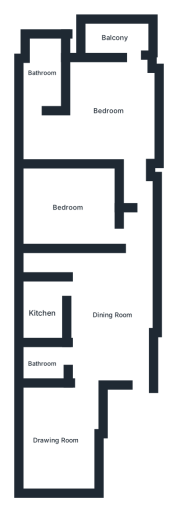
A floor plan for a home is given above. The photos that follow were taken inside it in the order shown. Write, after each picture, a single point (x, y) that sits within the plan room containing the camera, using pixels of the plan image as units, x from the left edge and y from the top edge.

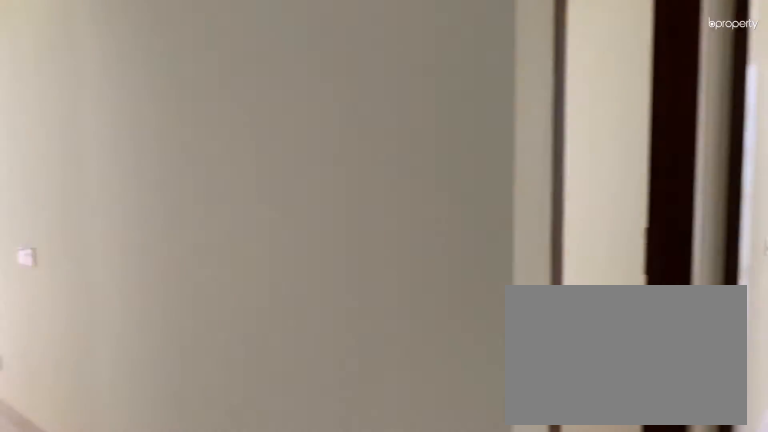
(112, 310)
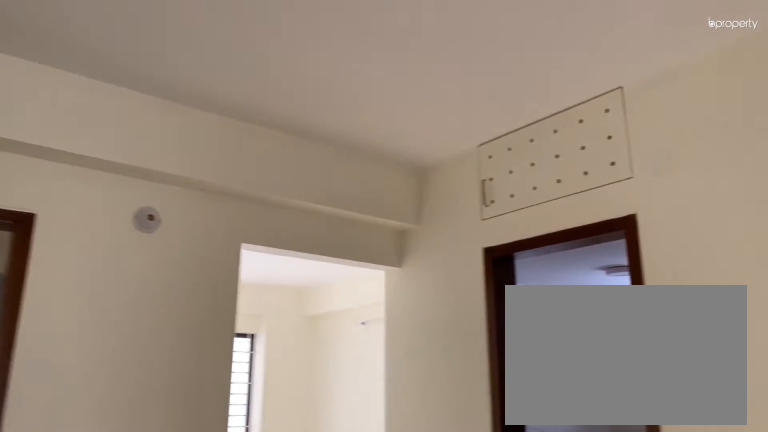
(112, 310)
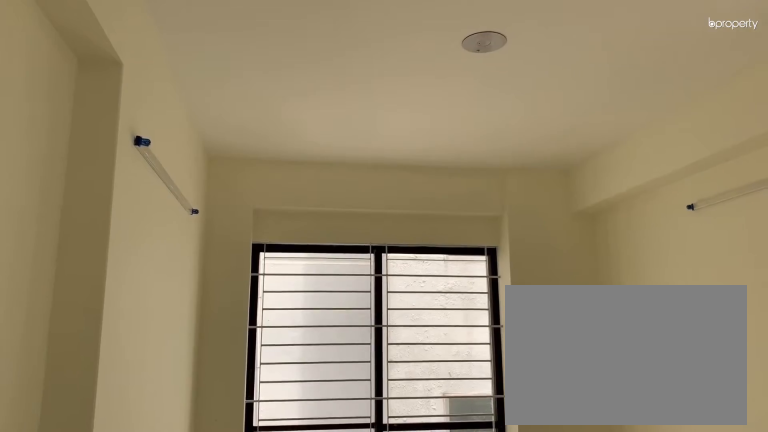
(56, 440)
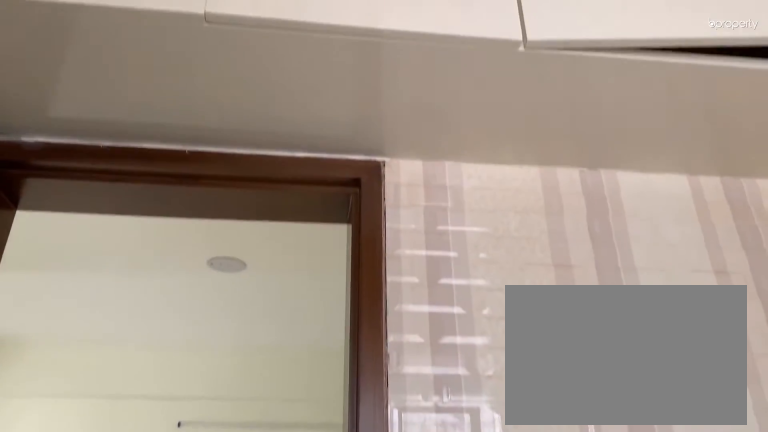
(42, 310)
